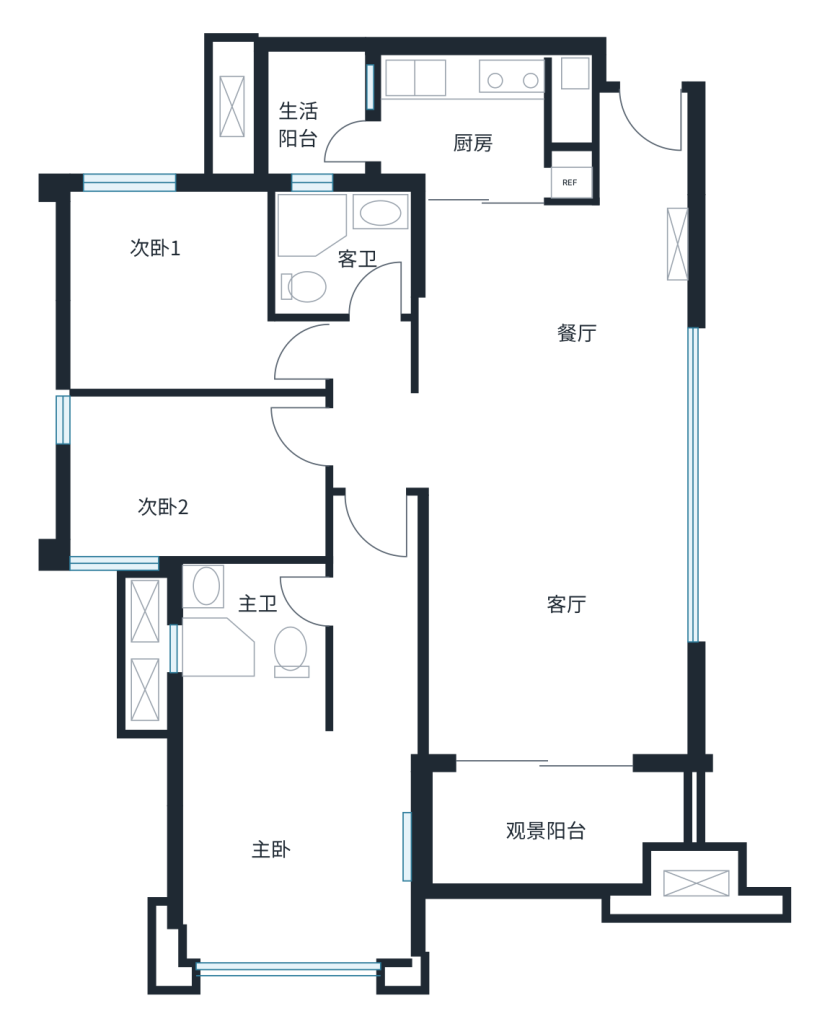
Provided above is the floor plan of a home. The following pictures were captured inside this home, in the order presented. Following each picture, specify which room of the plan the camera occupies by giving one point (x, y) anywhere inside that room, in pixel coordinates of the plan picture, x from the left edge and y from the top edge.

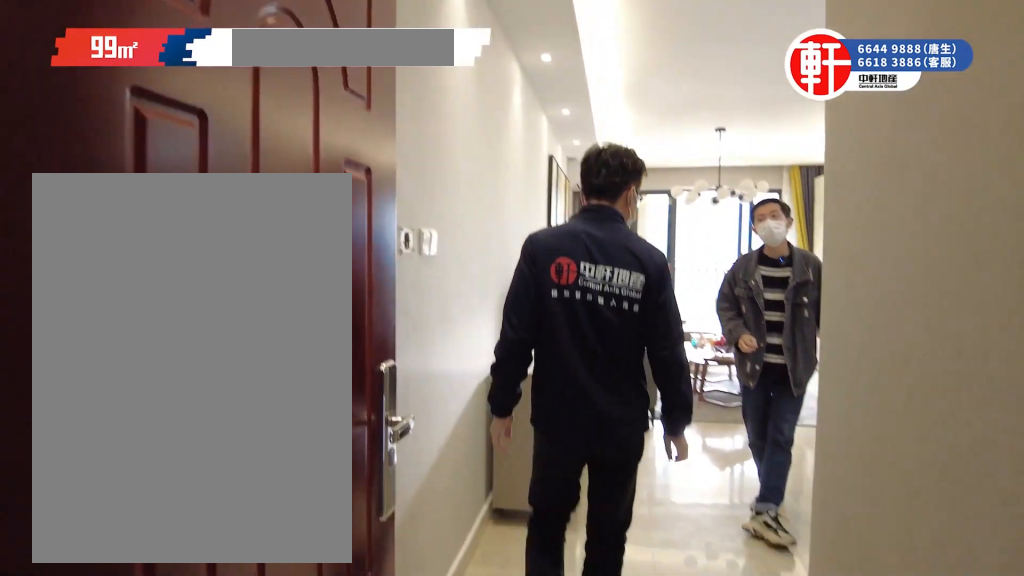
(646, 163)
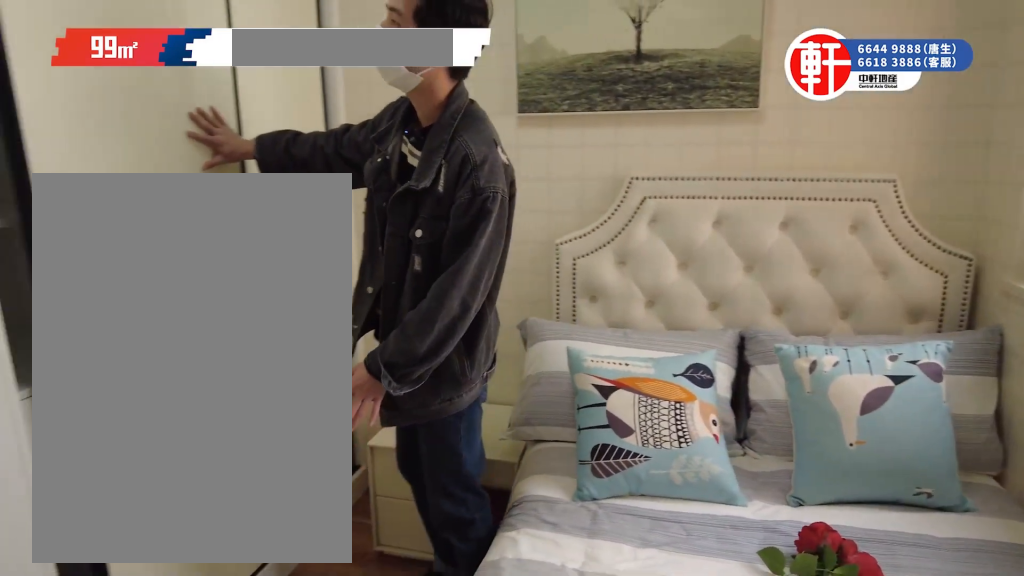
(172, 325)
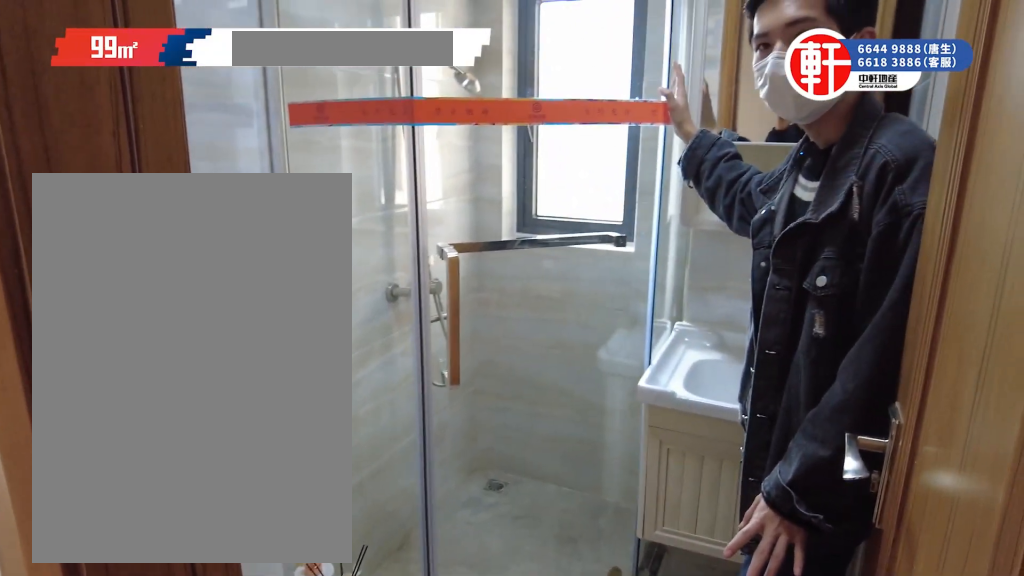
(295, 786)
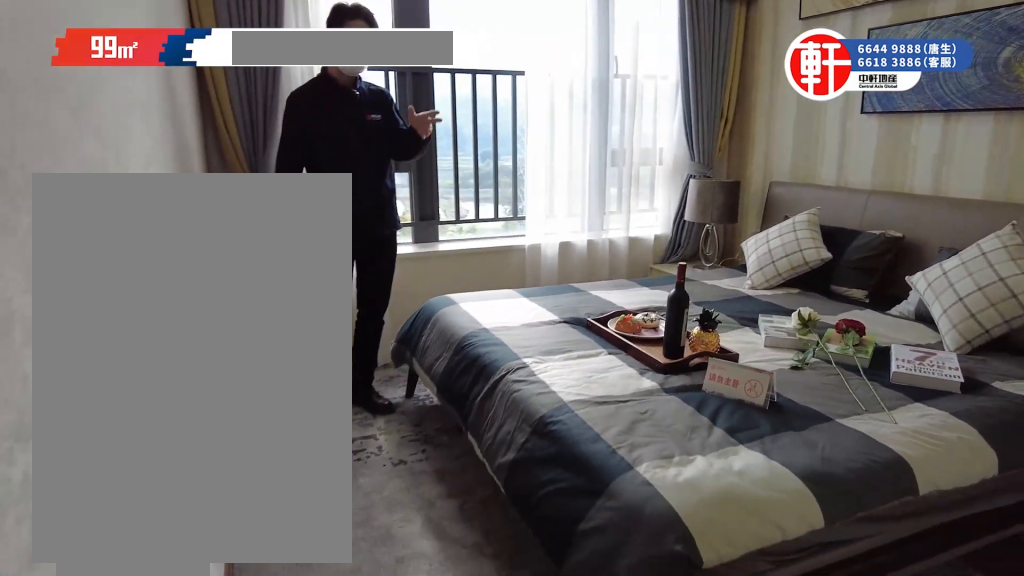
(295, 786)
